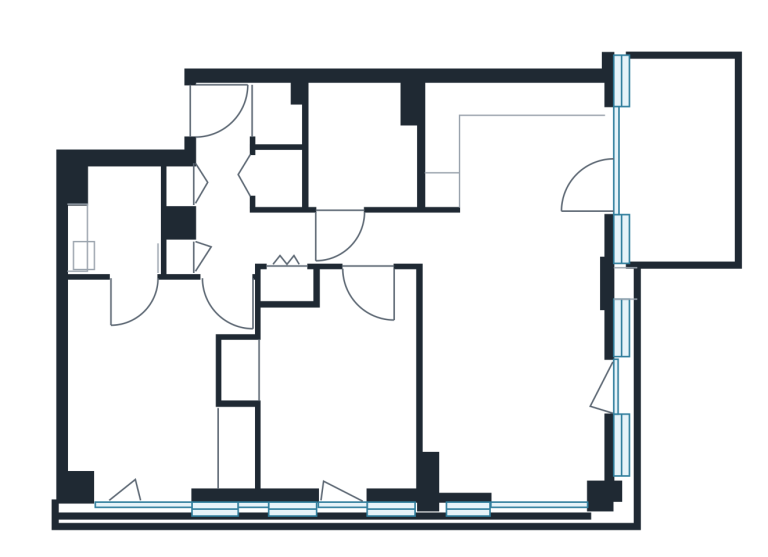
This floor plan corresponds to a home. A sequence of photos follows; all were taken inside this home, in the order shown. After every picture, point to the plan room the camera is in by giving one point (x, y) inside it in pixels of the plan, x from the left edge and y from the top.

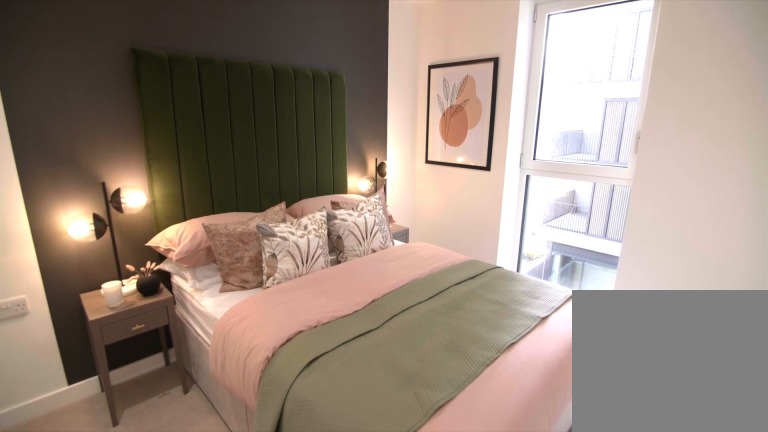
(332, 380)
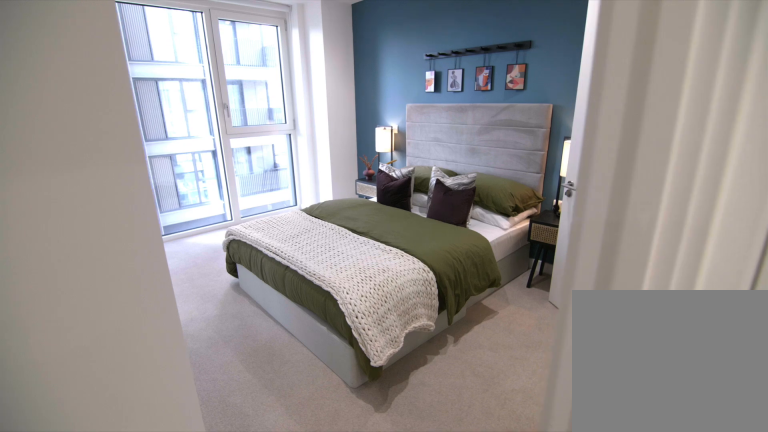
(156, 386)
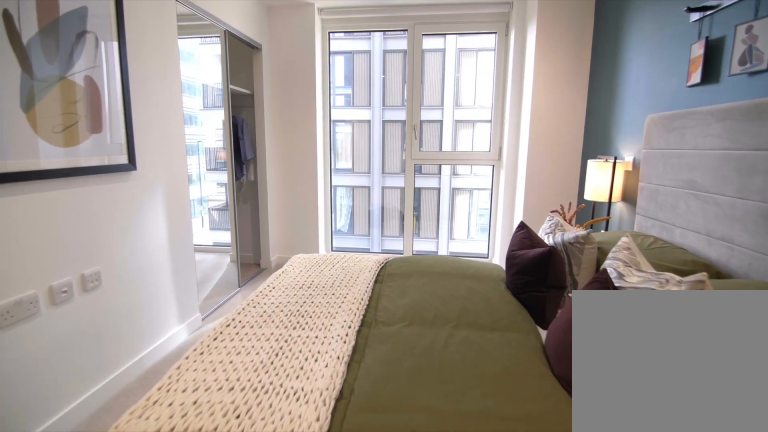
(148, 353)
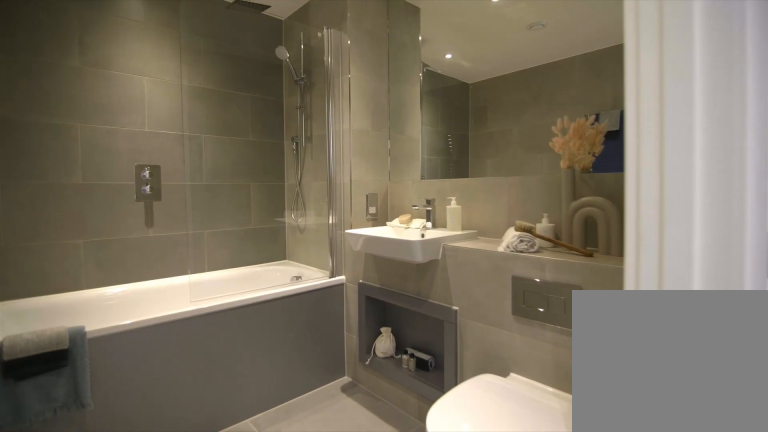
(360, 149)
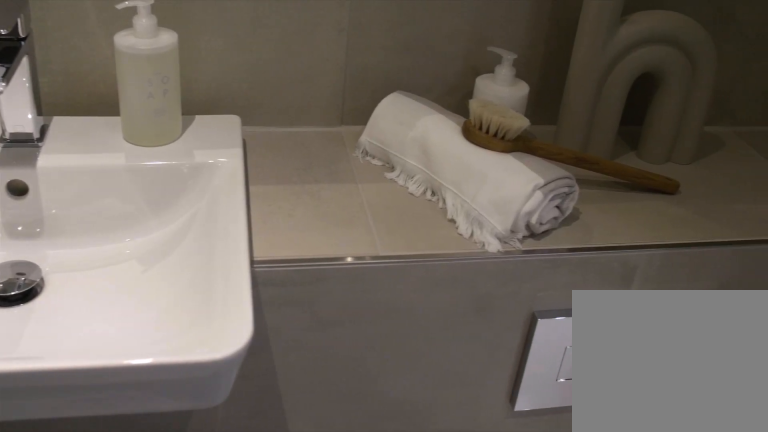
(360, 150)
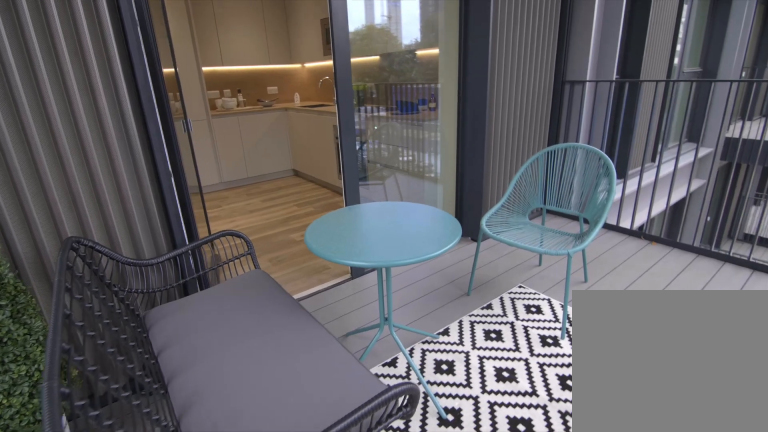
(676, 162)
